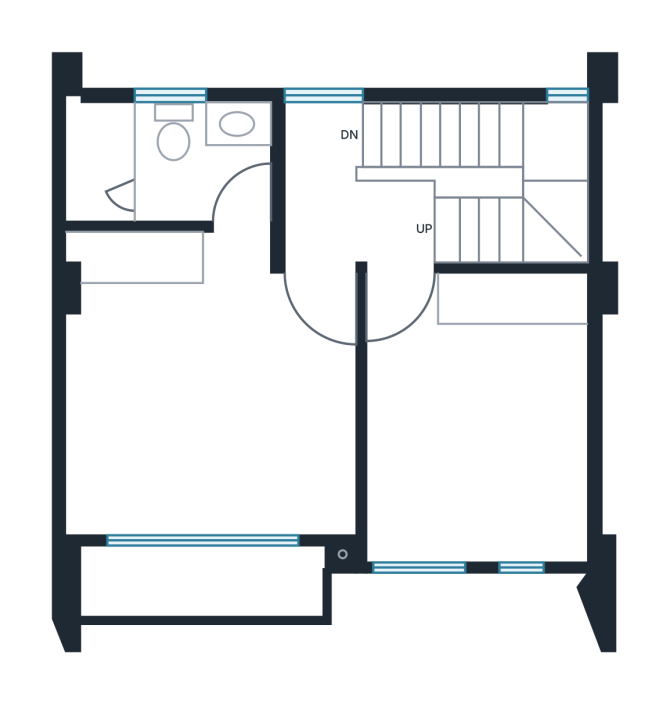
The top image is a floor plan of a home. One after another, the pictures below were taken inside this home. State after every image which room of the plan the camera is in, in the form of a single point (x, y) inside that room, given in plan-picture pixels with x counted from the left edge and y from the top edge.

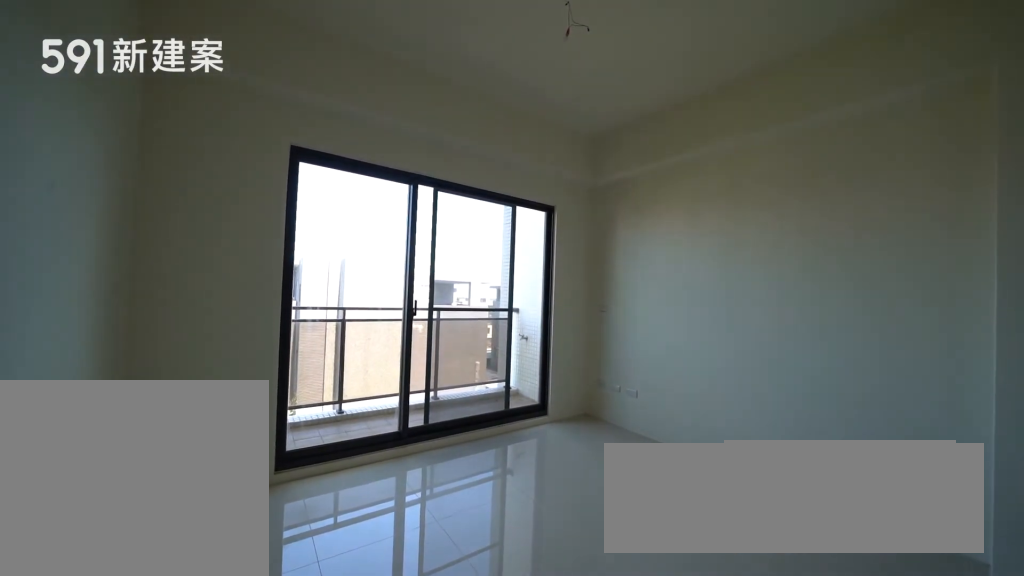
(202, 390)
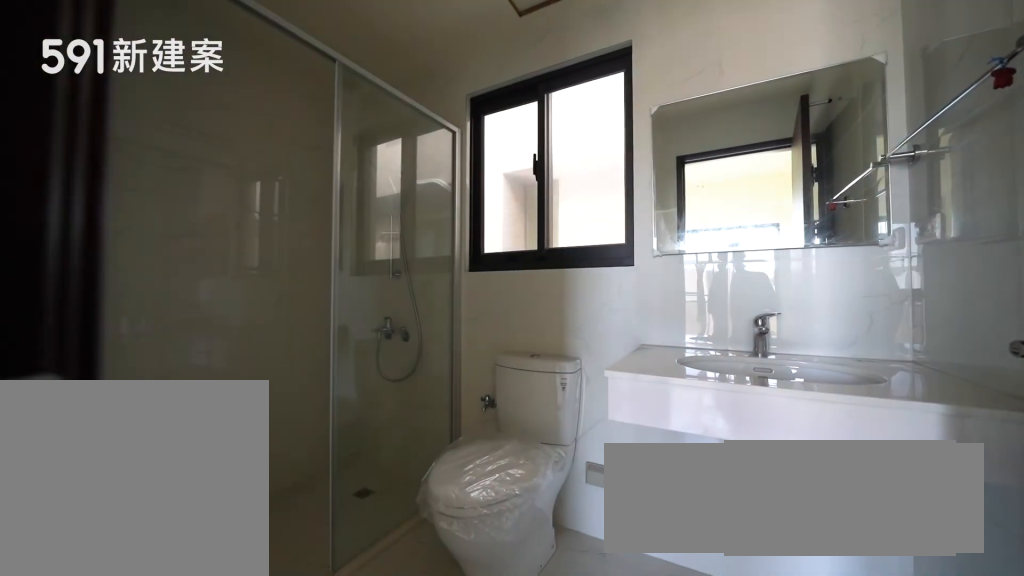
(166, 157)
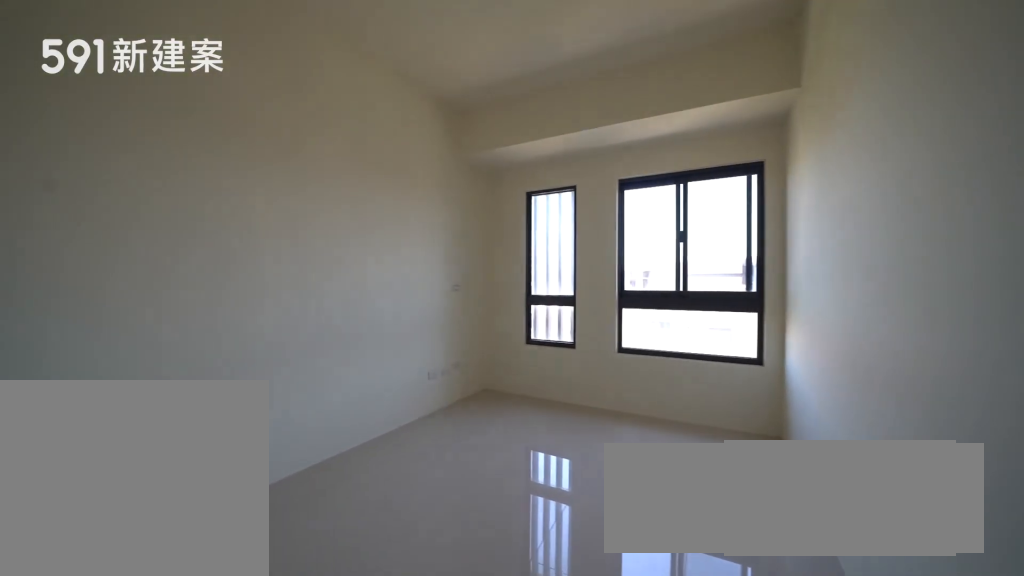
(479, 419)
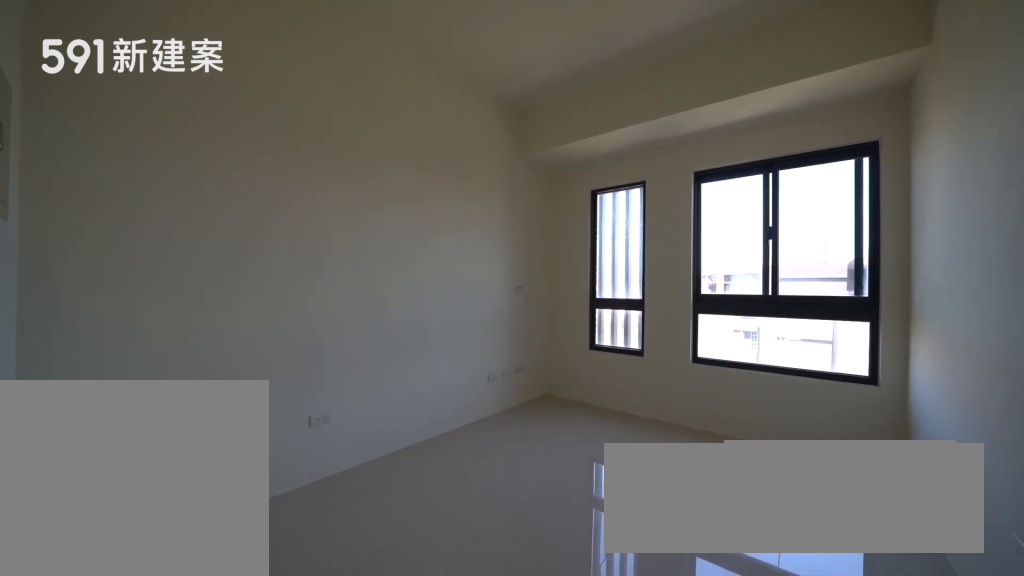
(479, 419)
